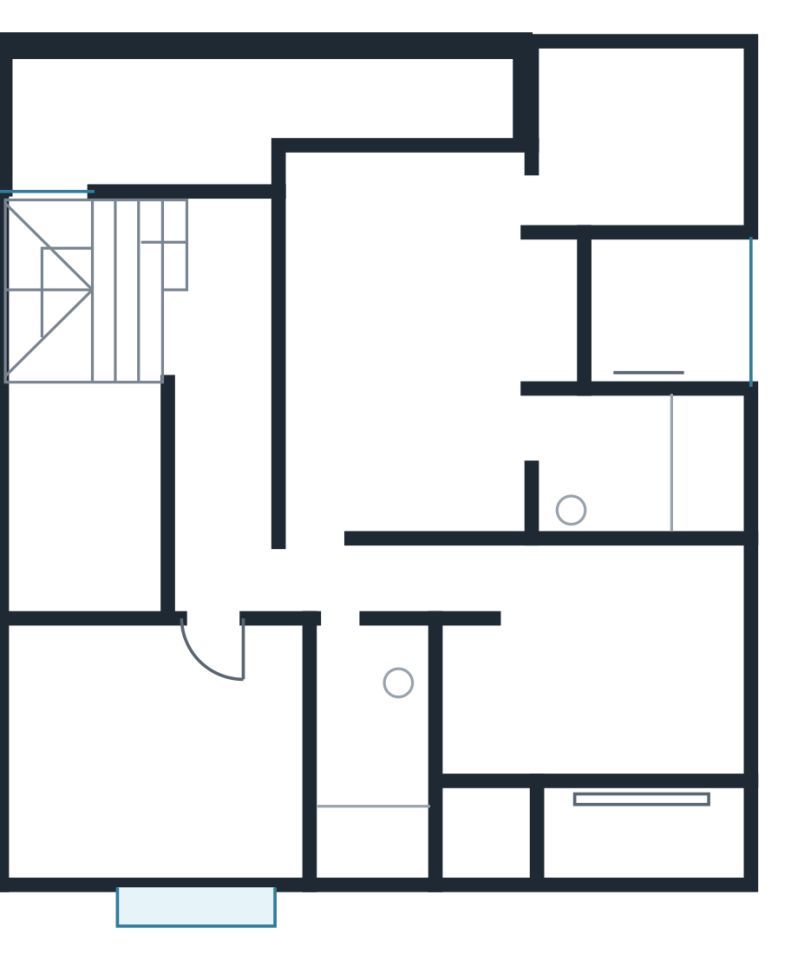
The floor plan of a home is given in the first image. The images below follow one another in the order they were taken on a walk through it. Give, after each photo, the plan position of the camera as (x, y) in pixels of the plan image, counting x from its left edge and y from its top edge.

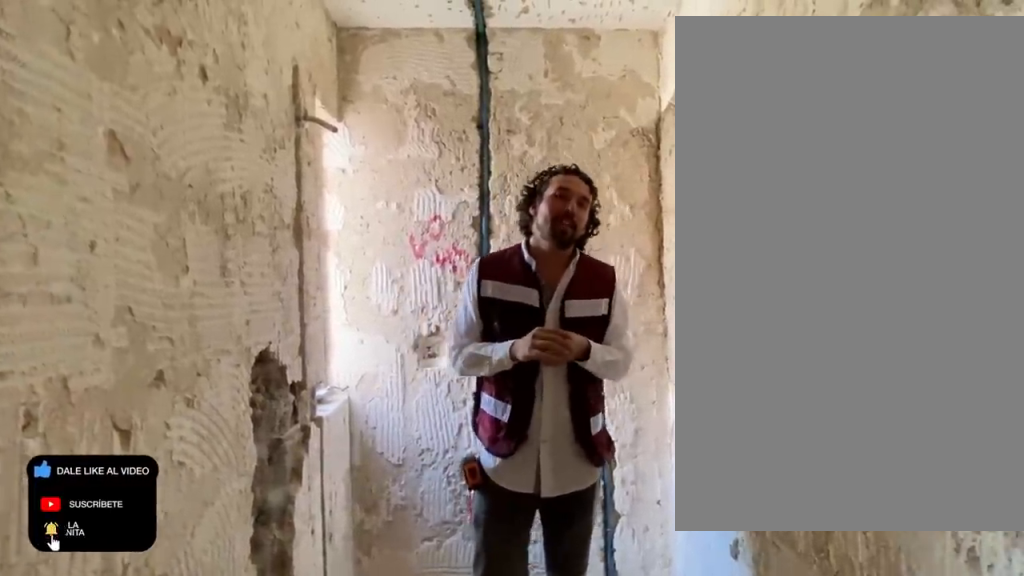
(347, 635)
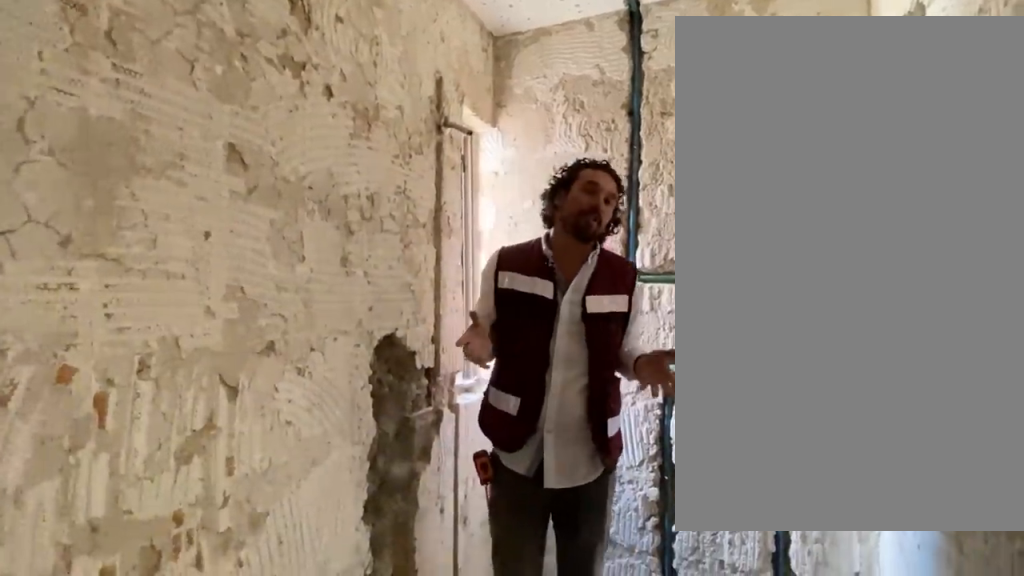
(343, 638)
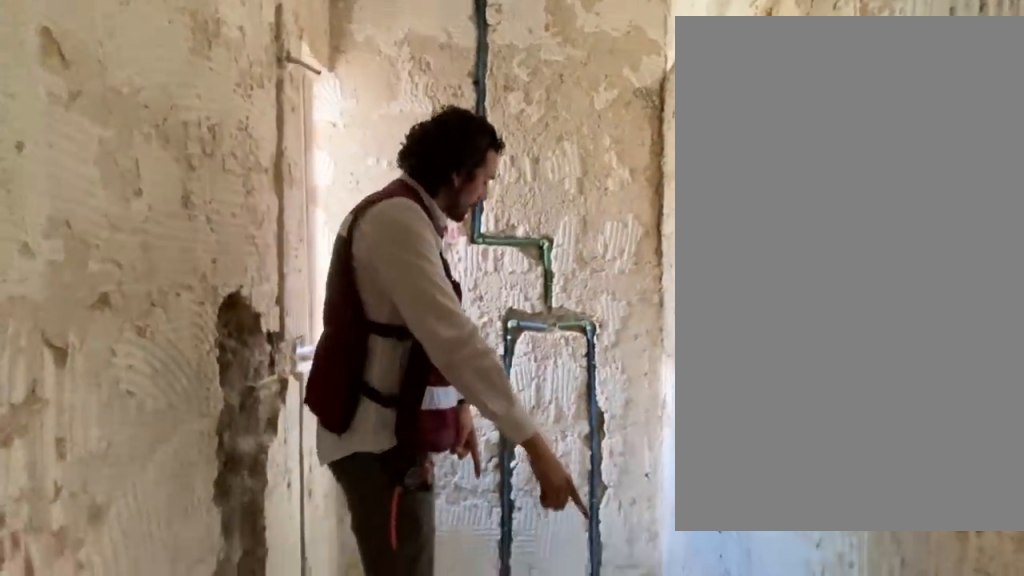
(346, 651)
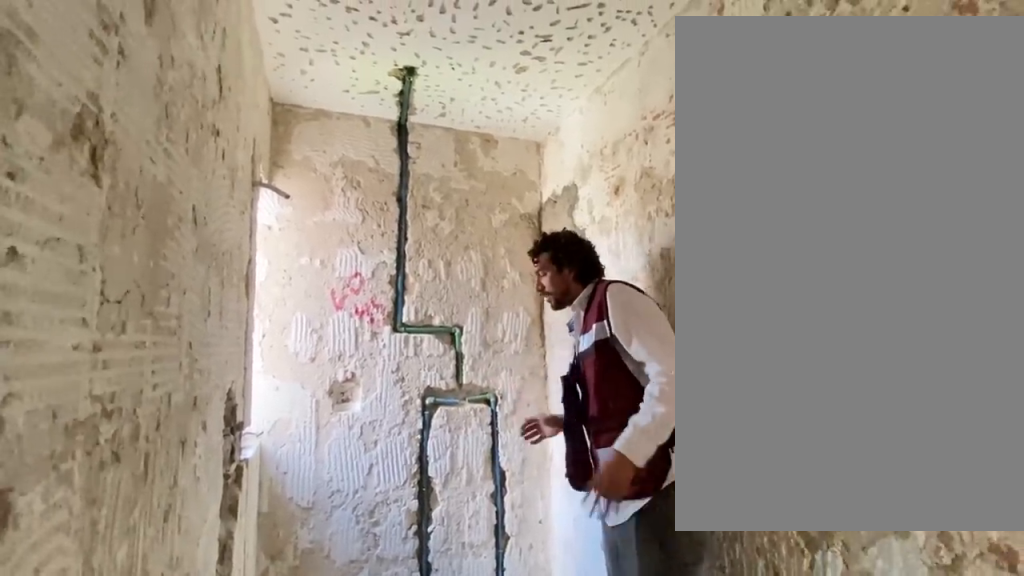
(351, 656)
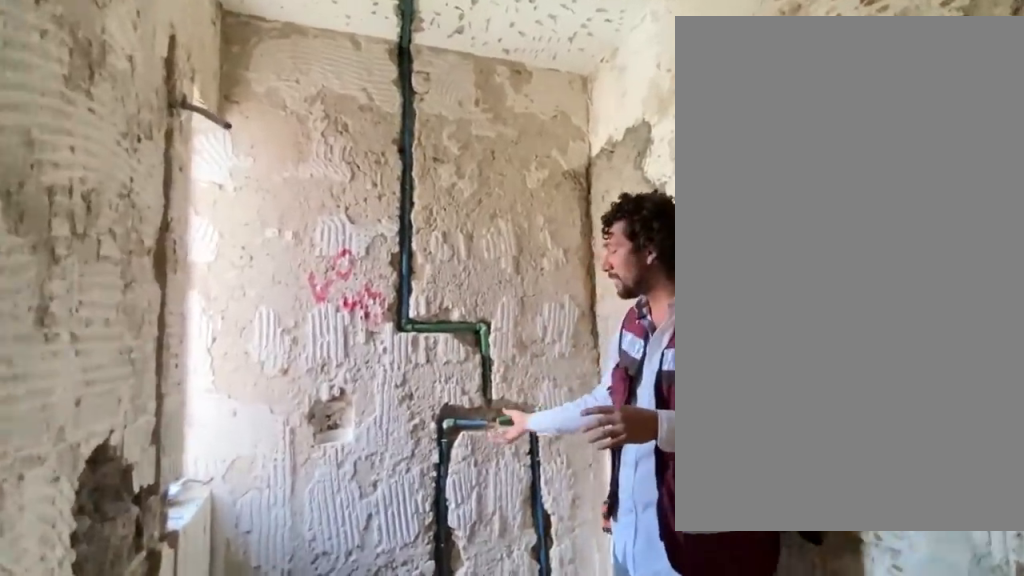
(367, 737)
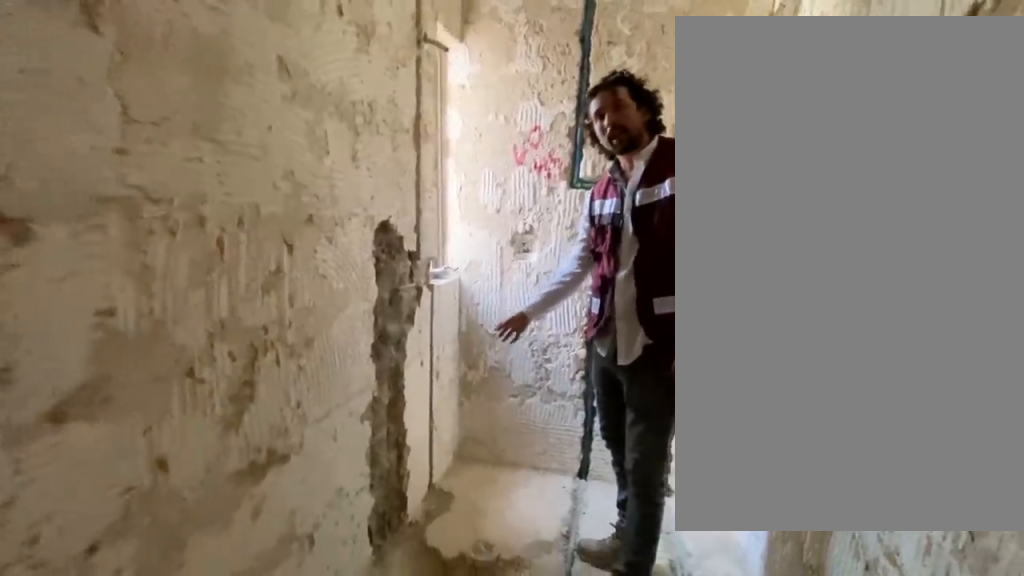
(345, 733)
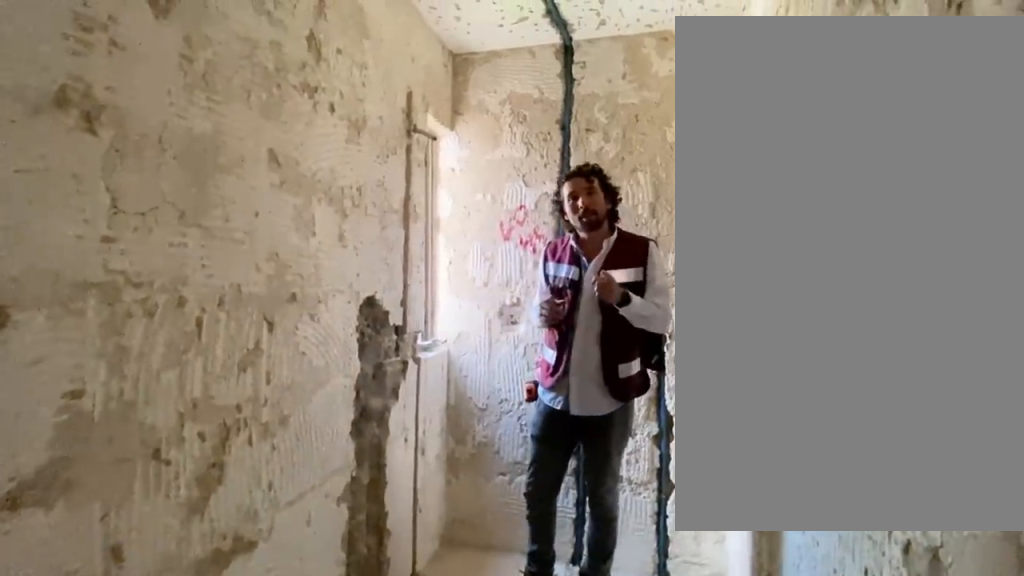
(342, 740)
